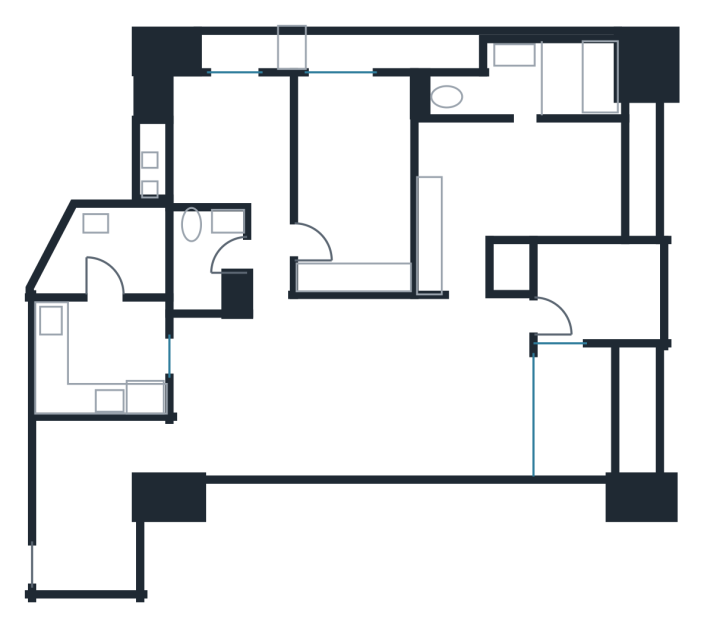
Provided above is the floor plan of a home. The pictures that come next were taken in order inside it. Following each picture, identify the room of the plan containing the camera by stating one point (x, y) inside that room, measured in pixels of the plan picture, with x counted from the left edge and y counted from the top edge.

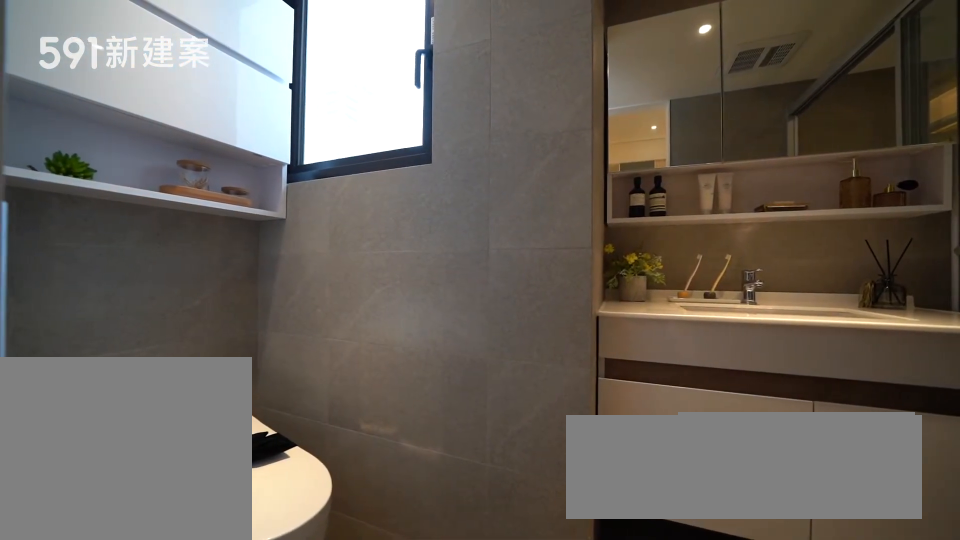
(528, 79)
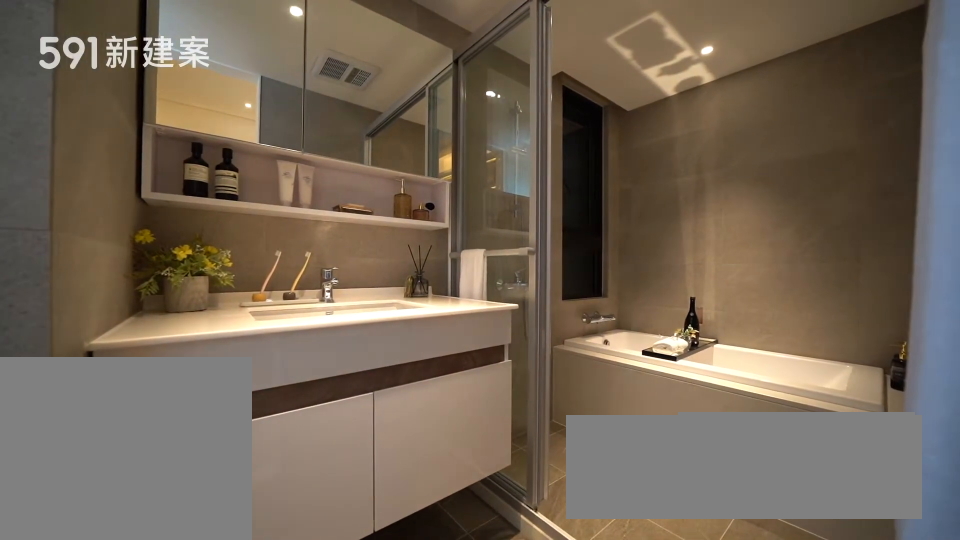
(528, 79)
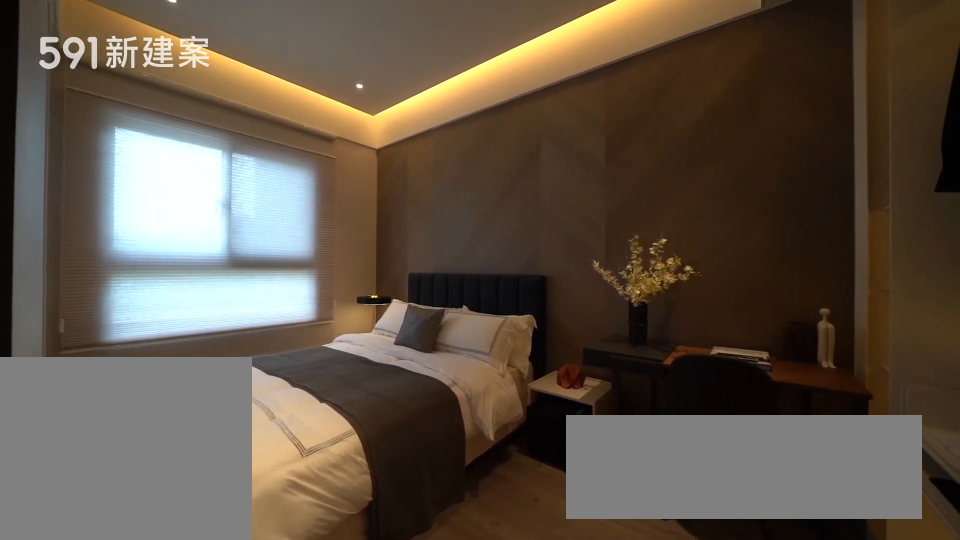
(356, 175)
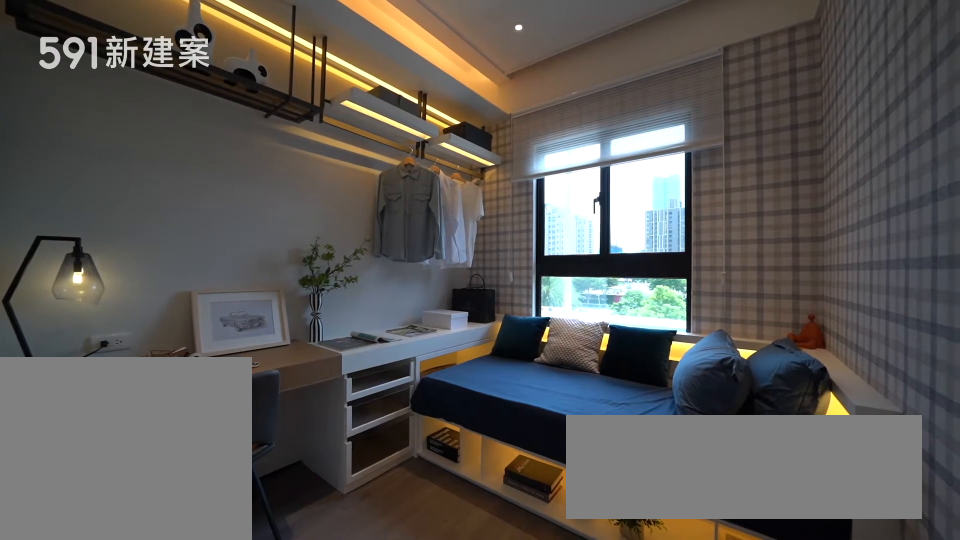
(234, 139)
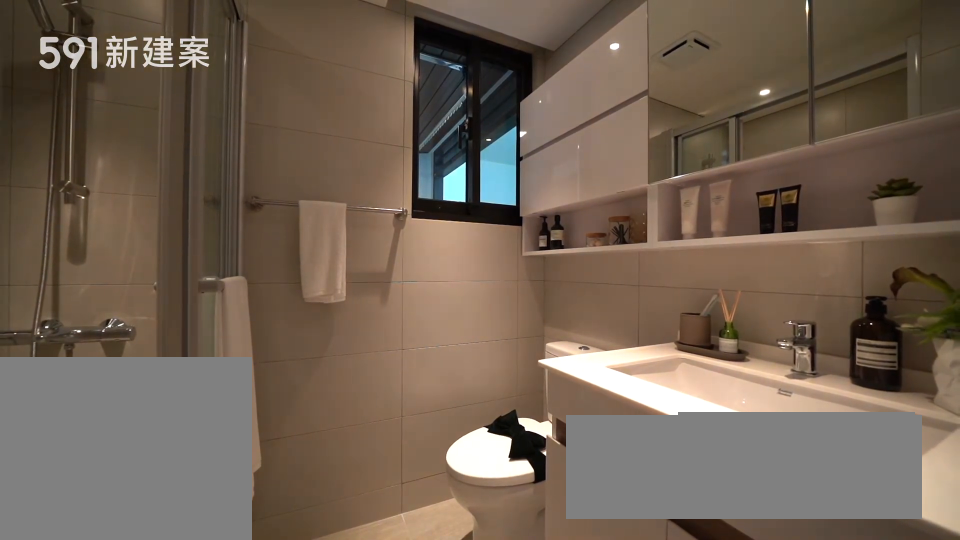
(207, 258)
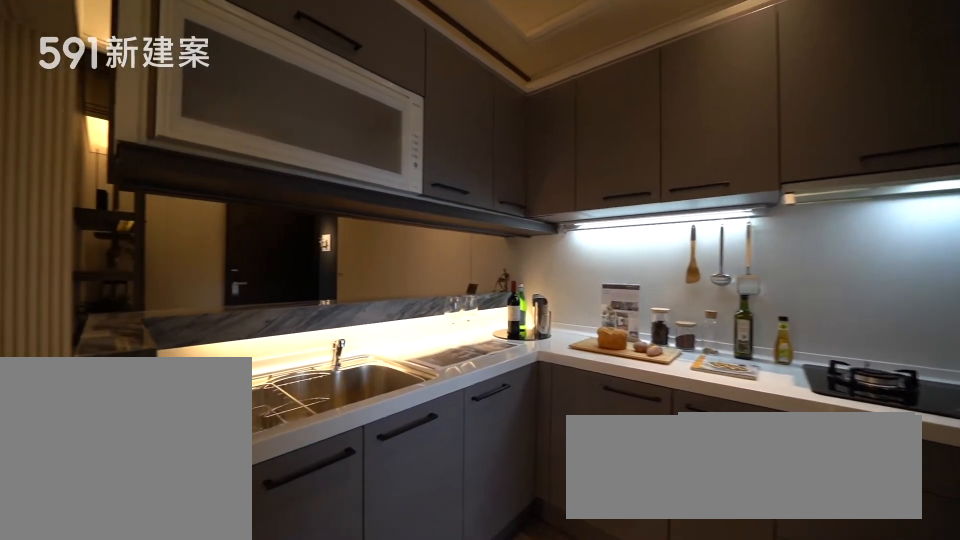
(102, 357)
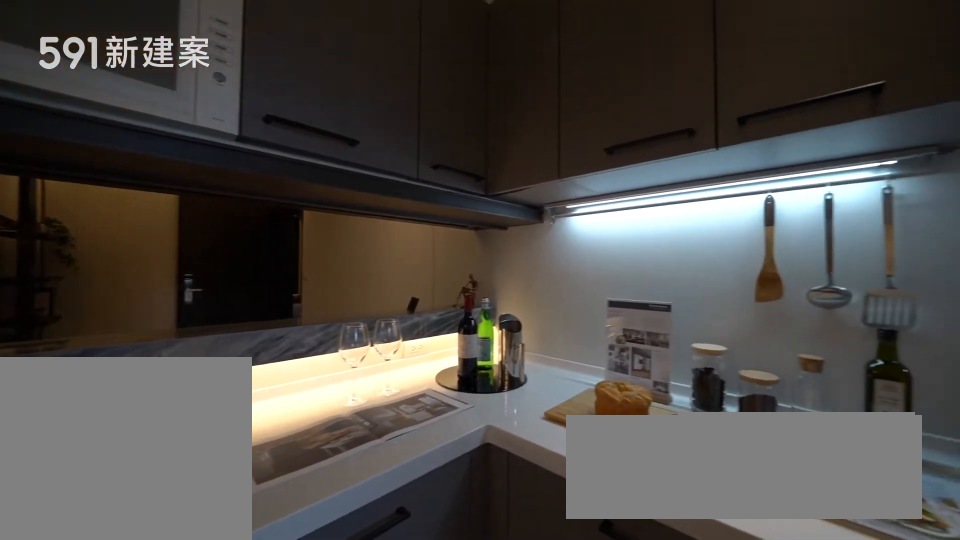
(102, 357)
